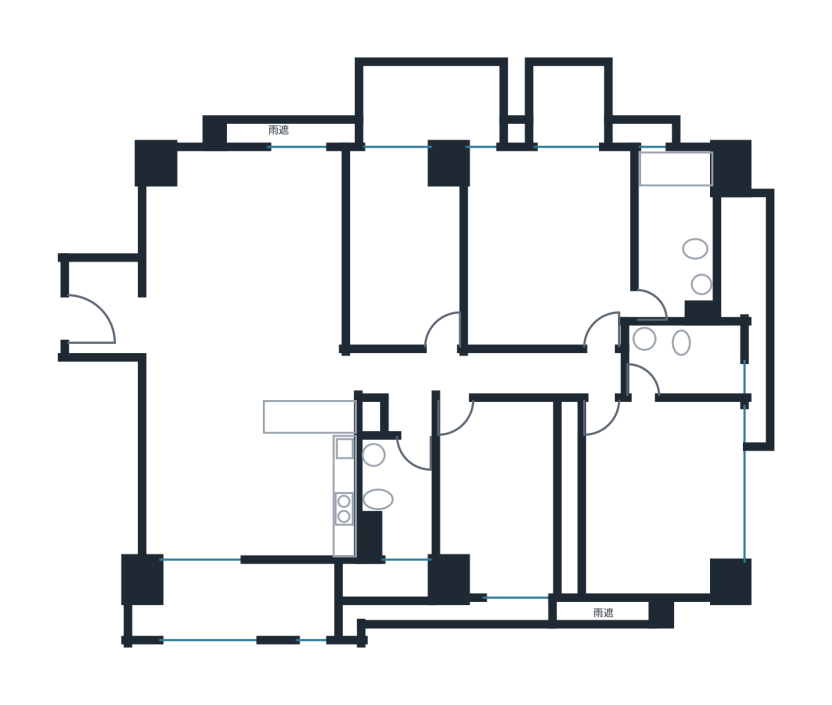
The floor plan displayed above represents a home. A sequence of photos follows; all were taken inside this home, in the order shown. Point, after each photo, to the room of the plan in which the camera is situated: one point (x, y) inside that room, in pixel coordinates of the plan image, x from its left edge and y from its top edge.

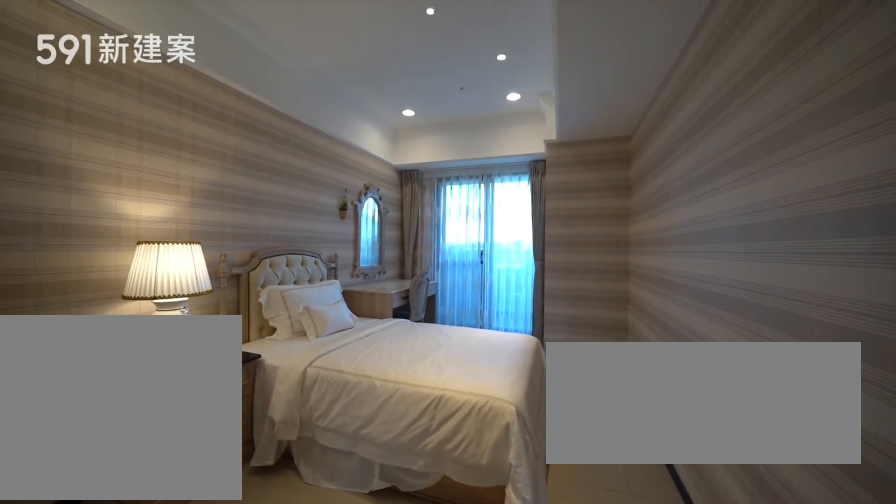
(402, 243)
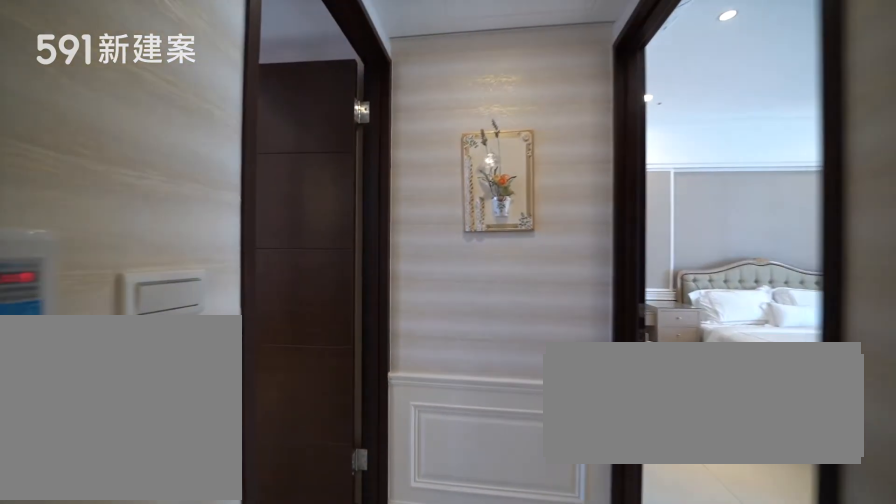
(420, 373)
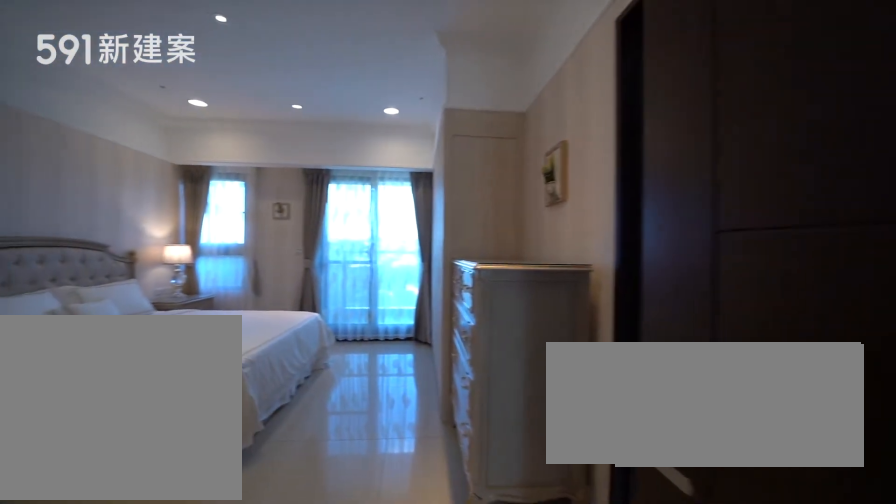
(547, 244)
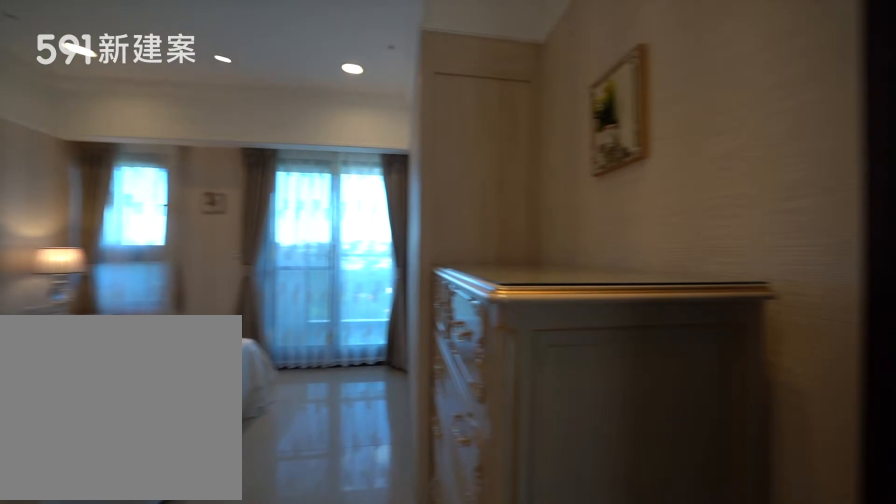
(547, 244)
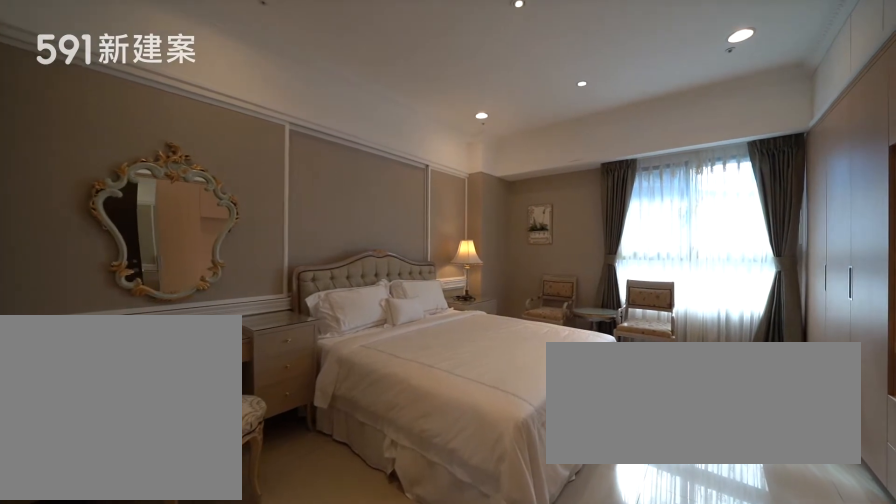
(652, 500)
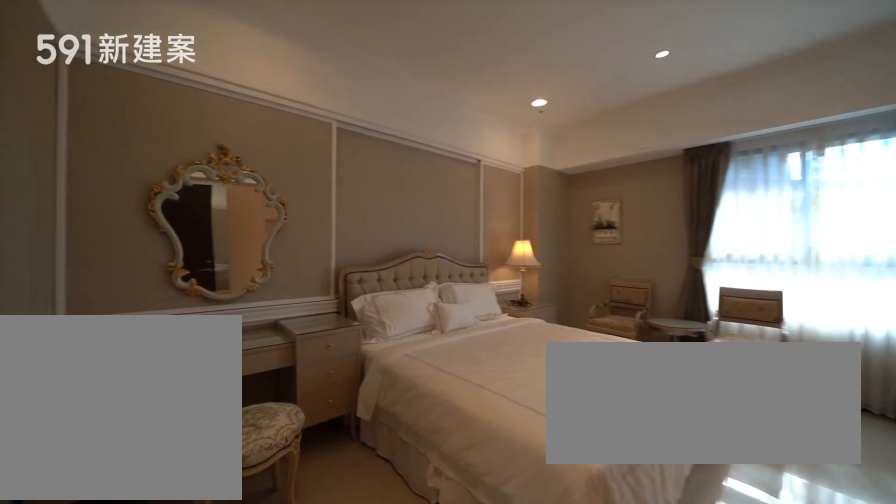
(652, 500)
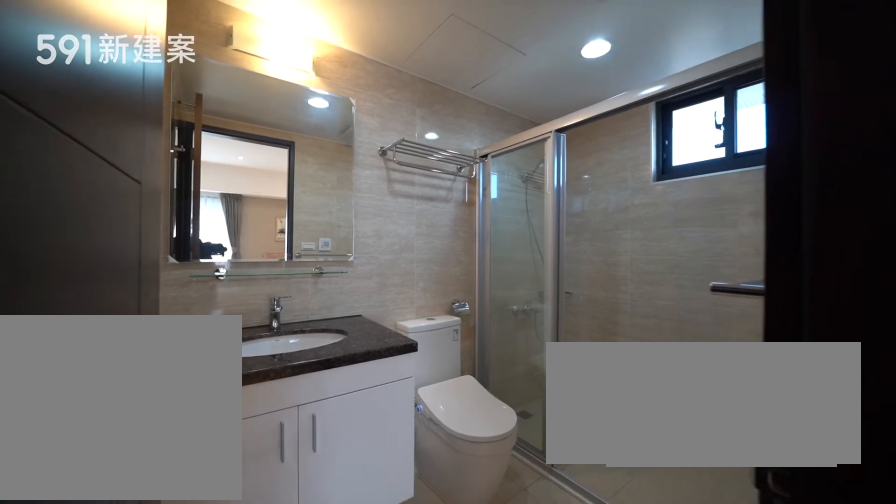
(691, 358)
